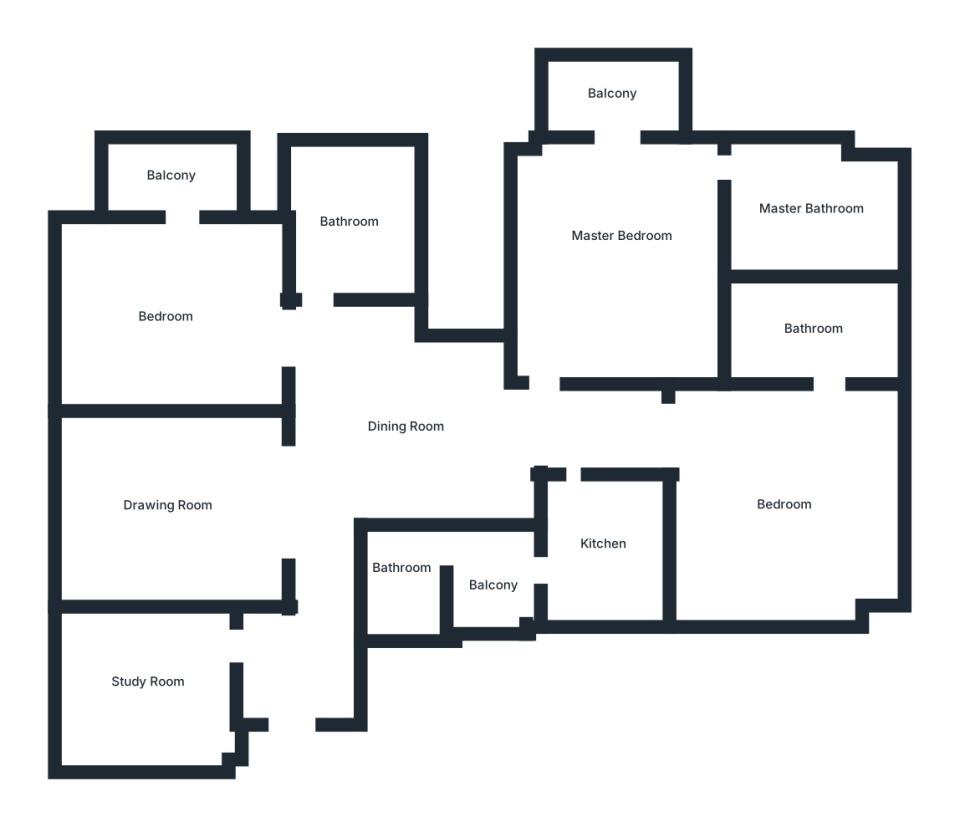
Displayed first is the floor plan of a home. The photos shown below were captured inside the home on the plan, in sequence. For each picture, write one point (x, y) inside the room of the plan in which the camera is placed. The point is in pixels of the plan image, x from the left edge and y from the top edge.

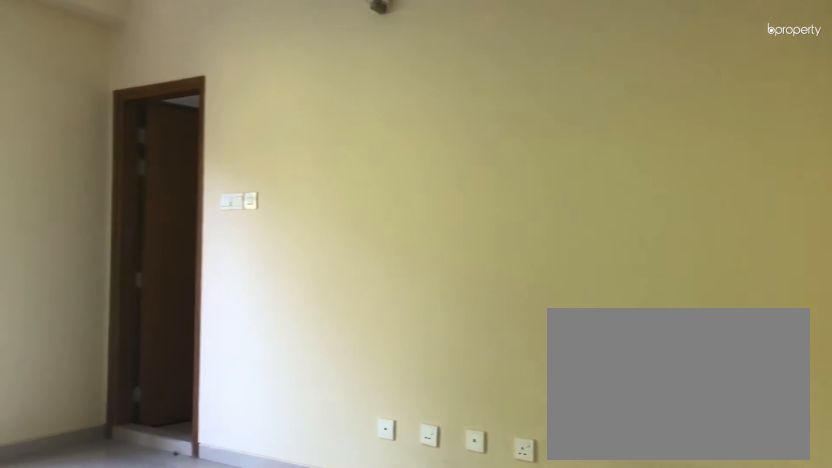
(625, 237)
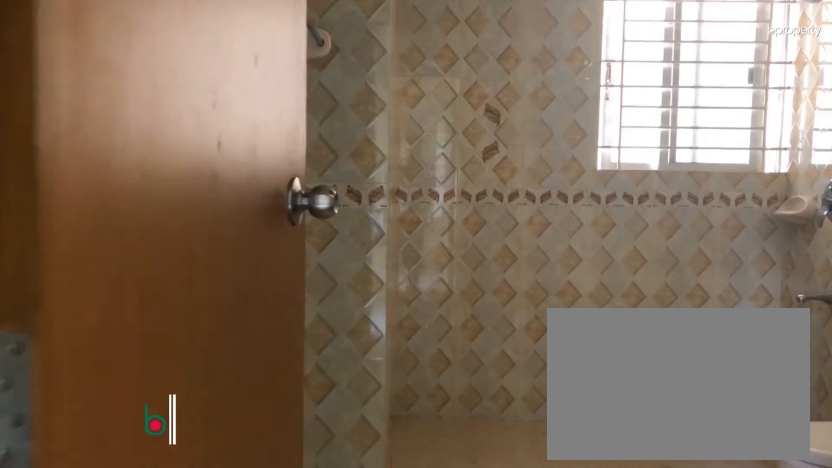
(810, 209)
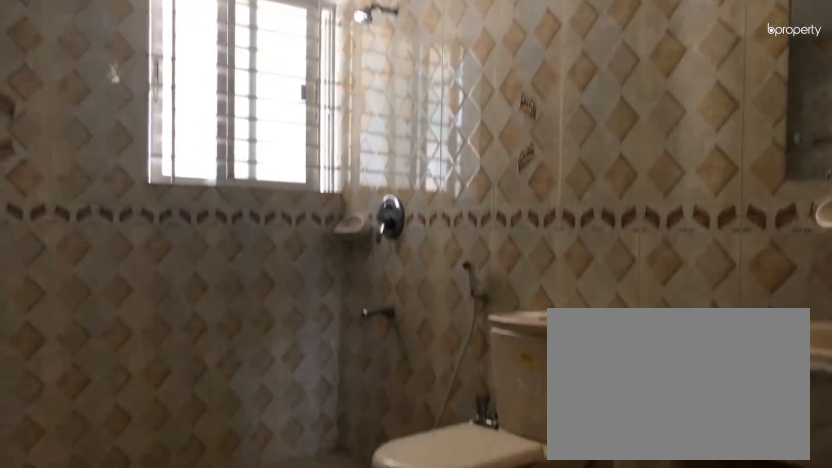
(811, 209)
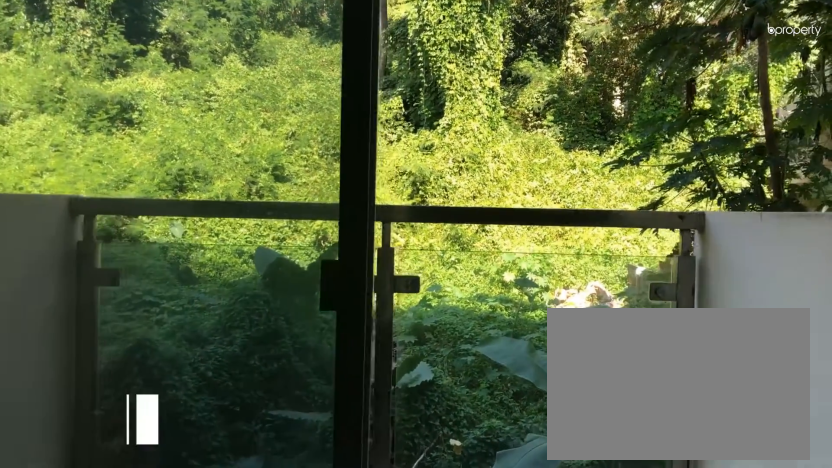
(614, 93)
